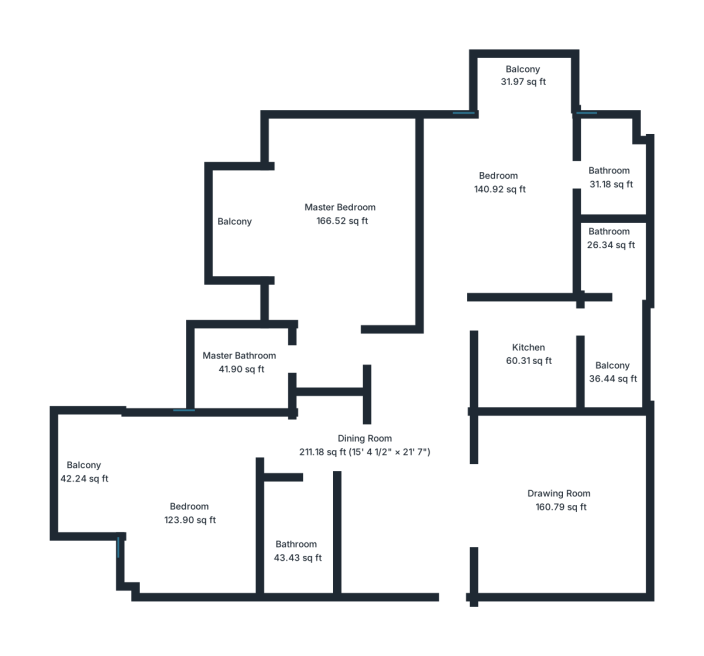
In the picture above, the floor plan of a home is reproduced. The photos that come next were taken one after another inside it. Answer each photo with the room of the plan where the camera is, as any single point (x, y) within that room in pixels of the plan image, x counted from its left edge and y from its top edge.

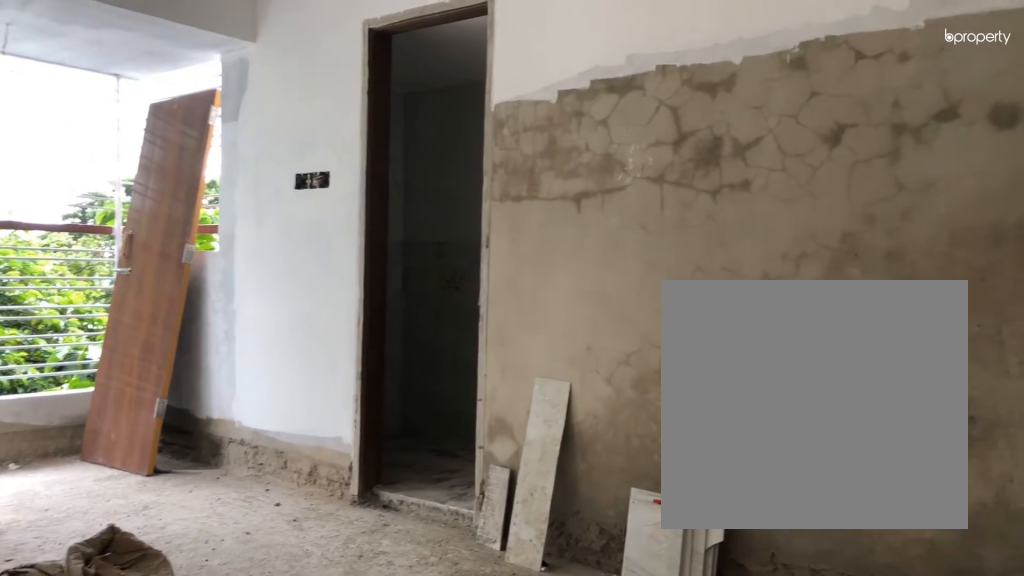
(499, 183)
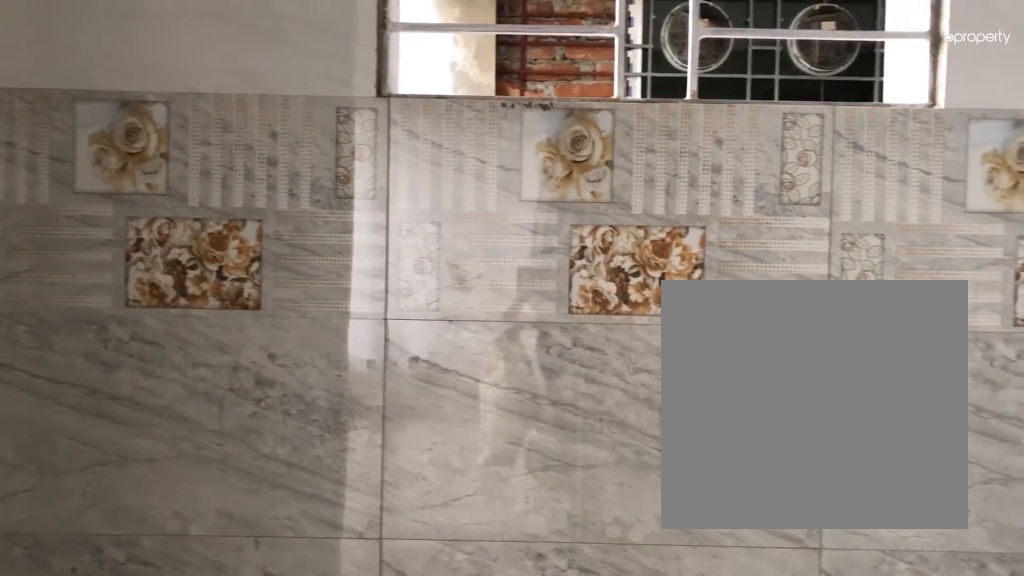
(609, 176)
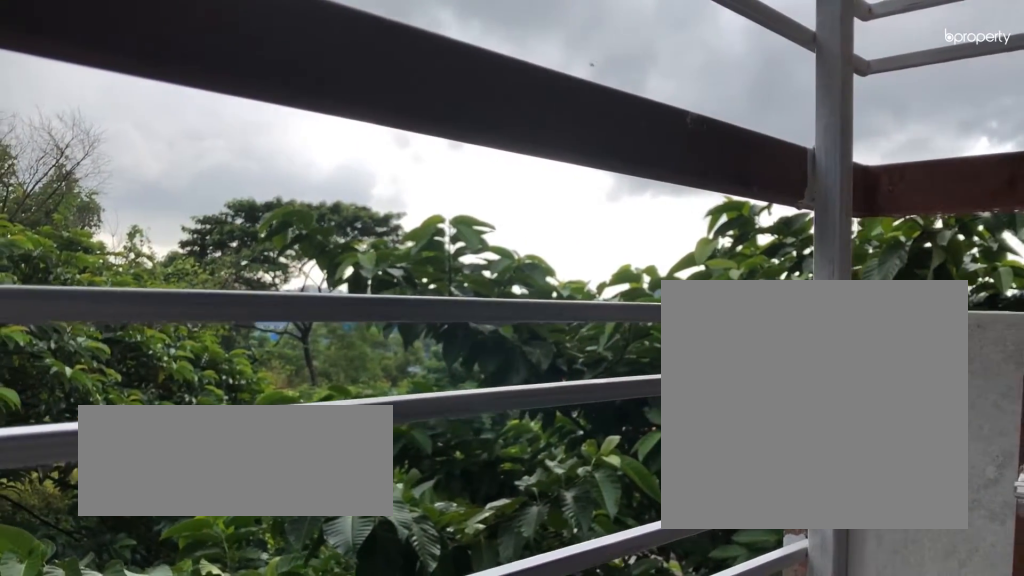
(526, 82)
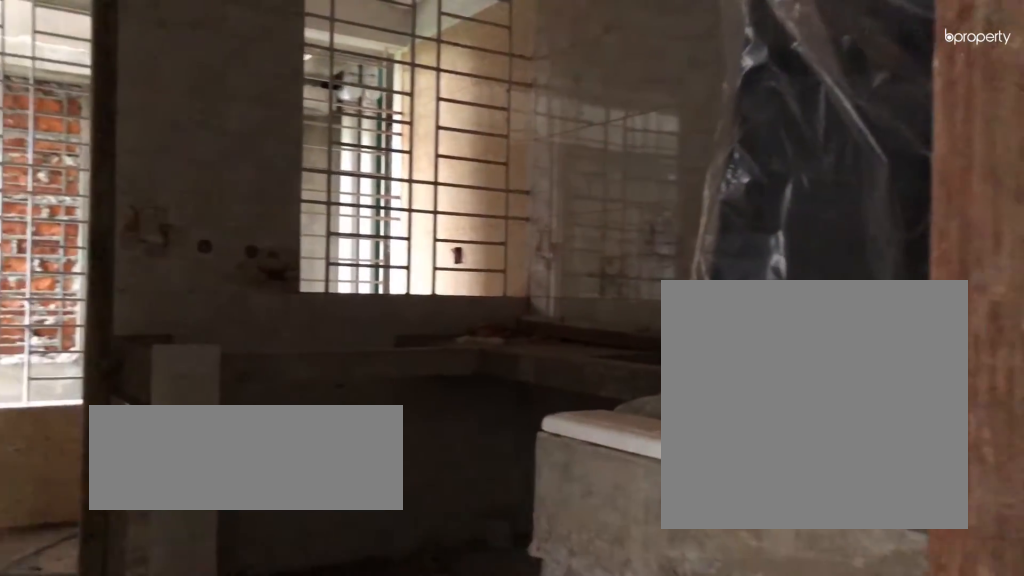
(525, 356)
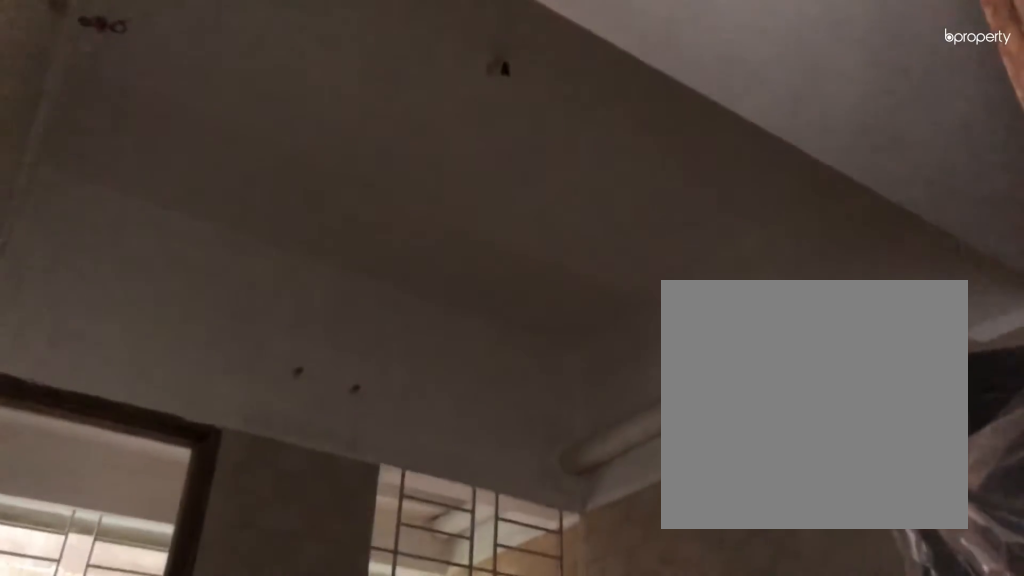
(525, 356)
